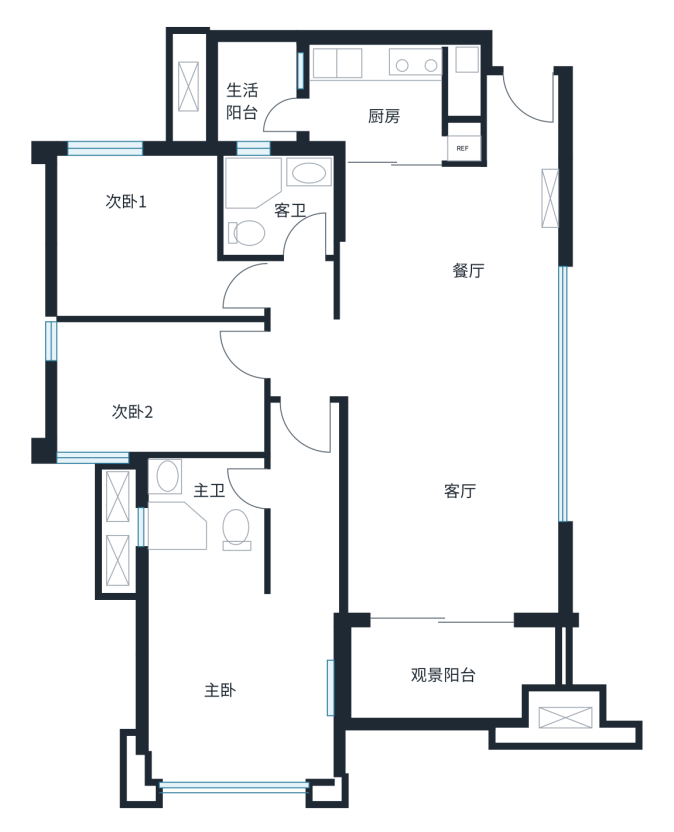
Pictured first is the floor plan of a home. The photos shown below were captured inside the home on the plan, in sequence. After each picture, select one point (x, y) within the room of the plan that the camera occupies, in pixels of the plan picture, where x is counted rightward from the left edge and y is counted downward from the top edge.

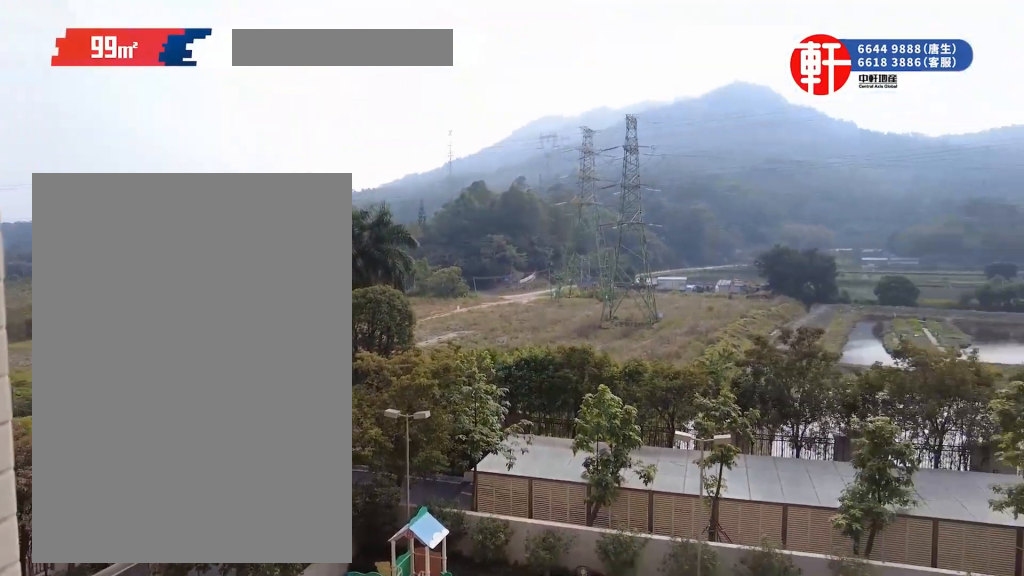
(440, 676)
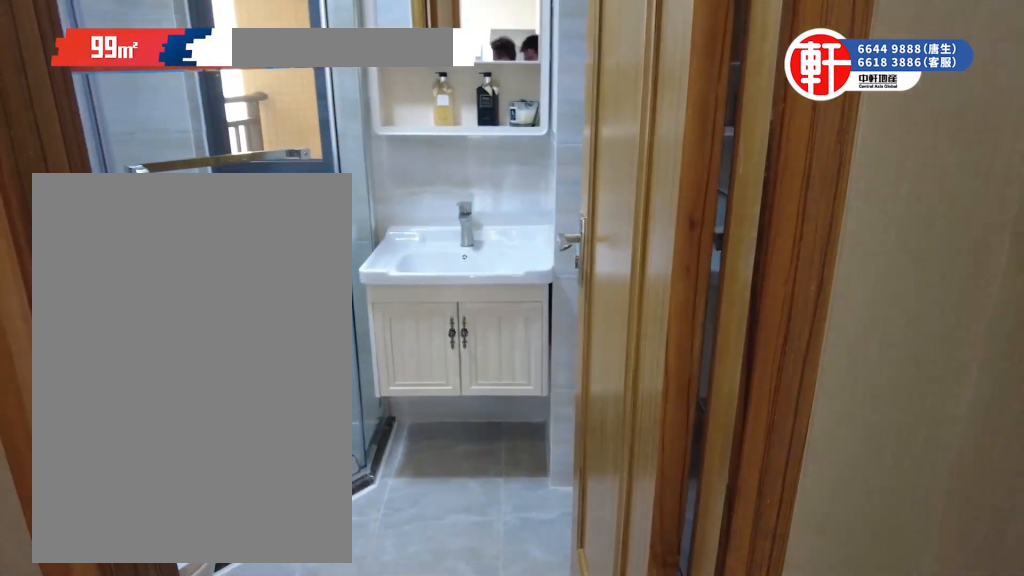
(278, 214)
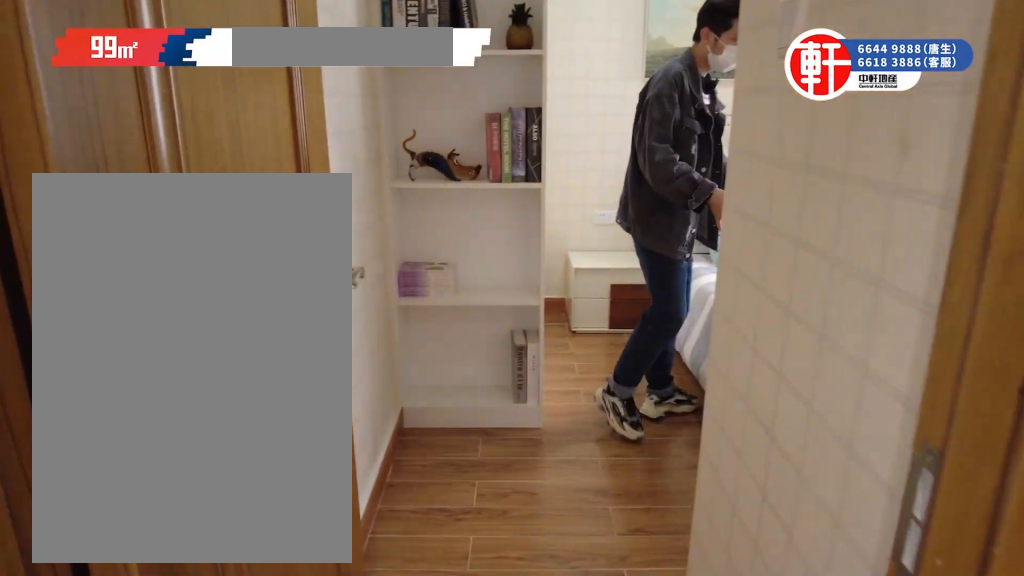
(139, 264)
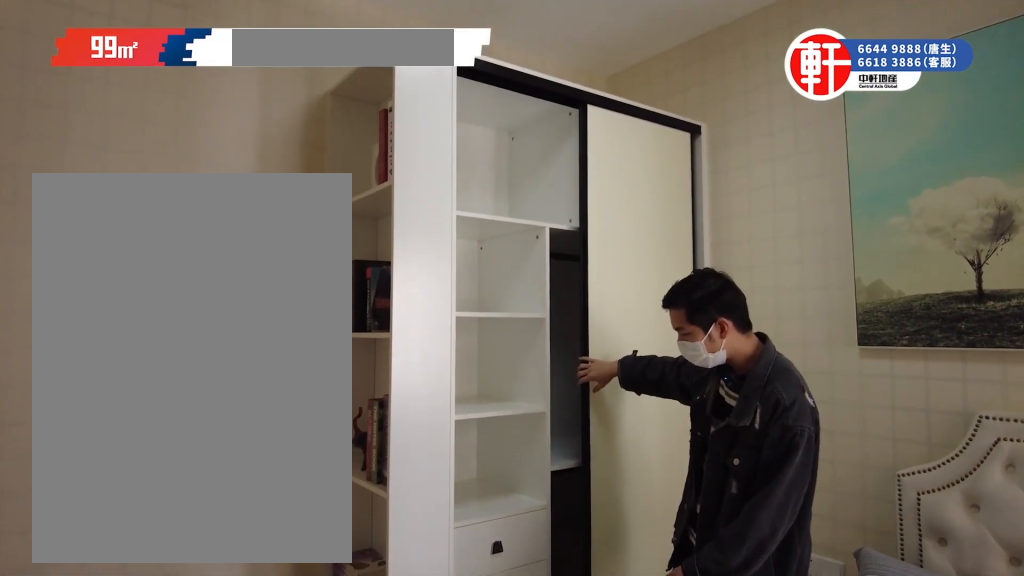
(139, 264)
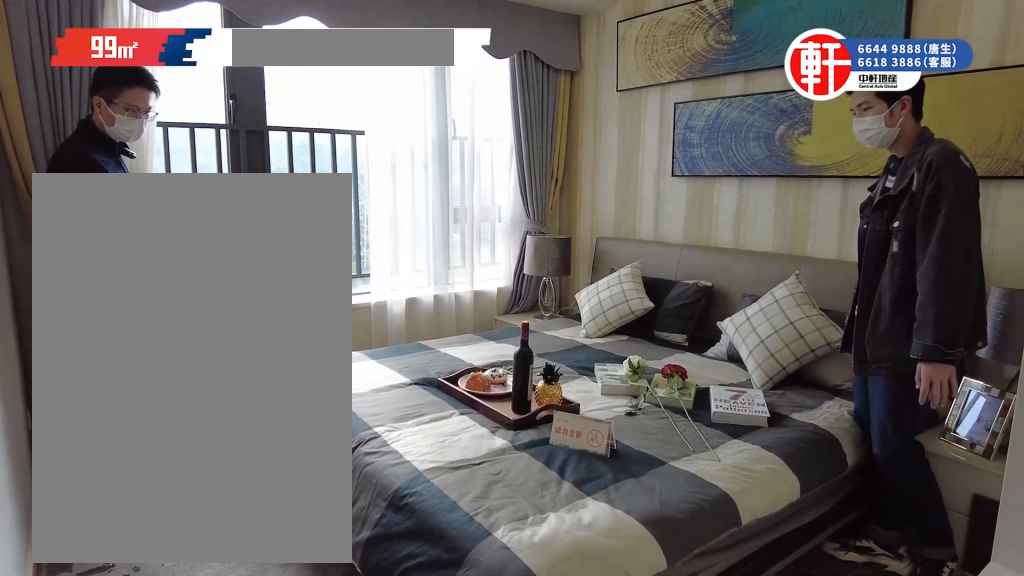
(240, 639)
